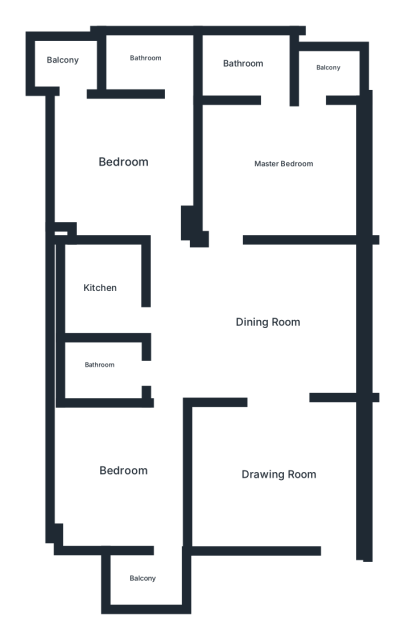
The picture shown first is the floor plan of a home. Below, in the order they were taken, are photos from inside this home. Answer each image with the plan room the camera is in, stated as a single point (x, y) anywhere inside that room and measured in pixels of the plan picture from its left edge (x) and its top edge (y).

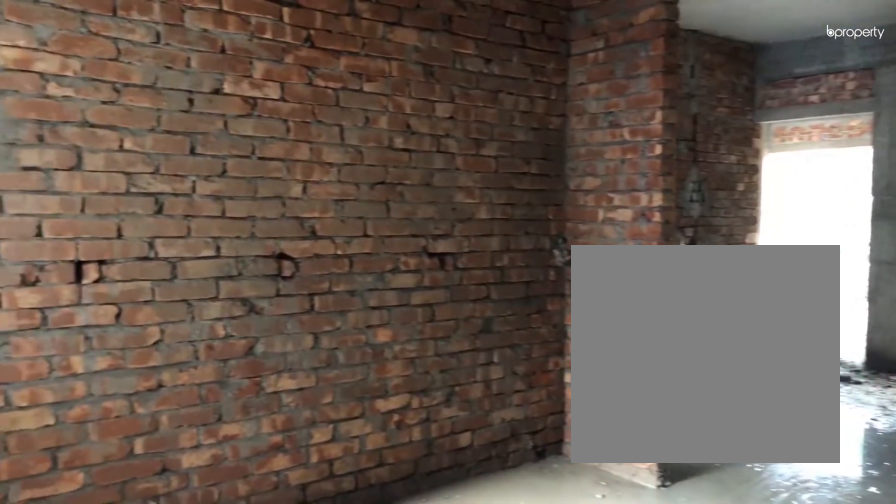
(280, 478)
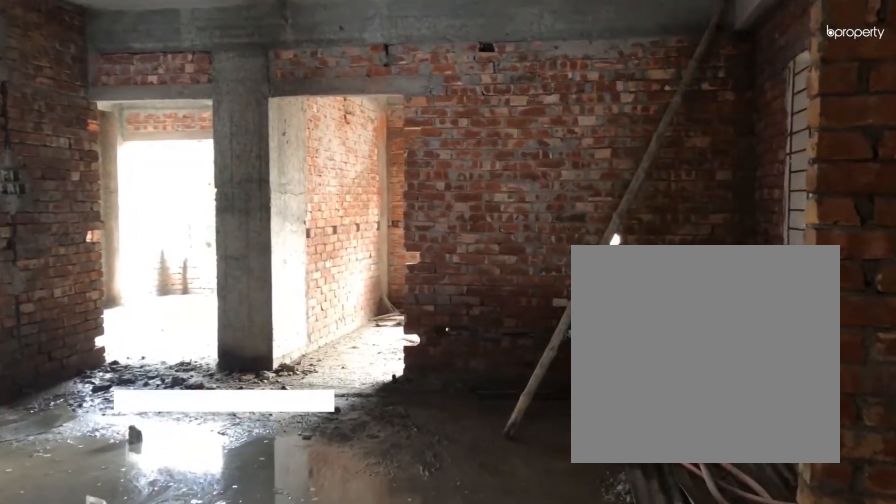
(268, 322)
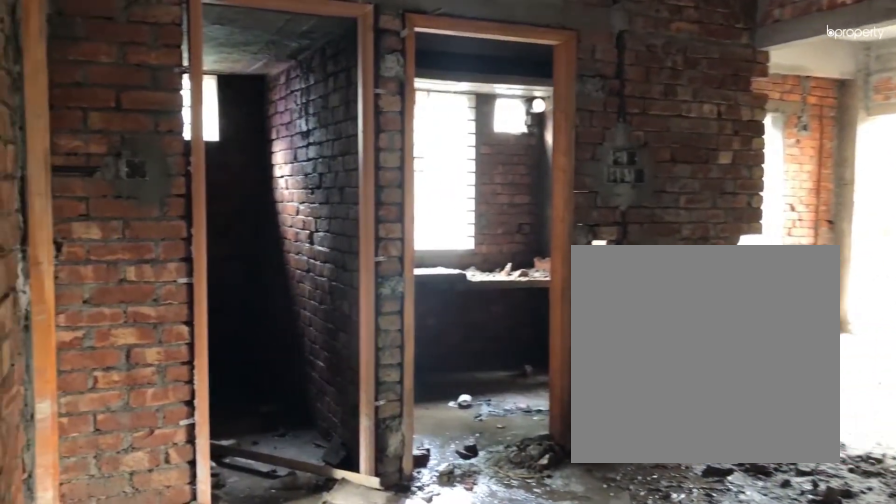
(268, 322)
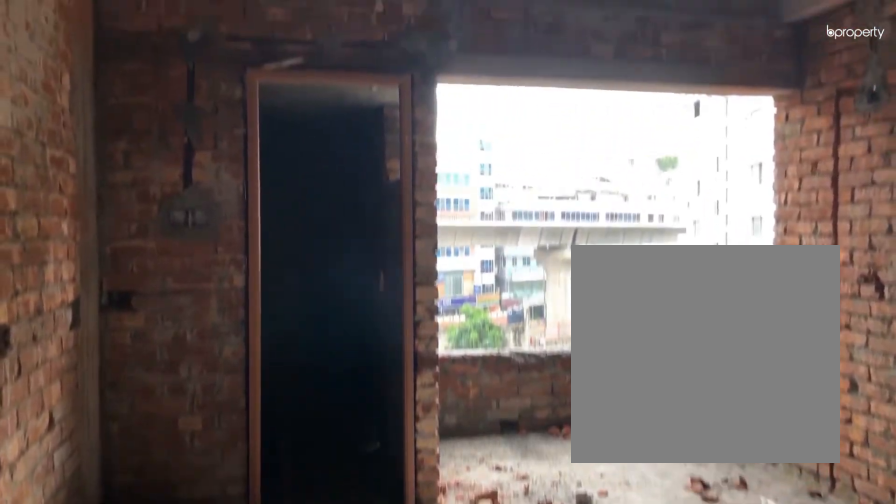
(285, 164)
